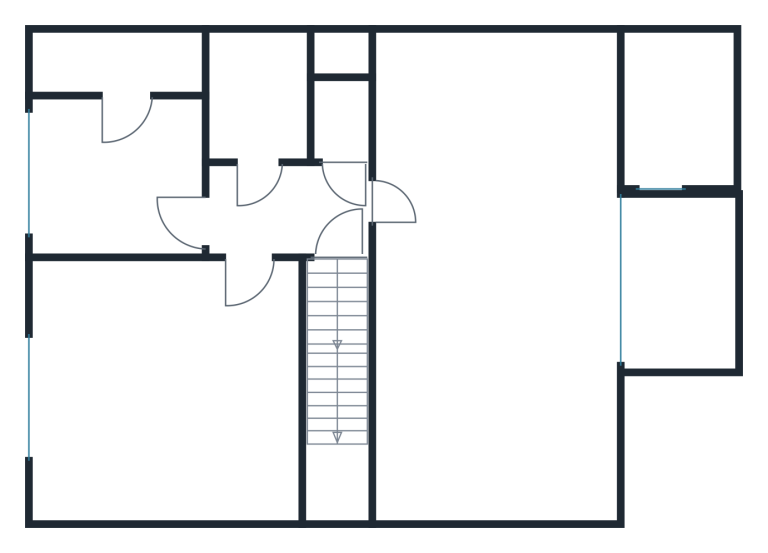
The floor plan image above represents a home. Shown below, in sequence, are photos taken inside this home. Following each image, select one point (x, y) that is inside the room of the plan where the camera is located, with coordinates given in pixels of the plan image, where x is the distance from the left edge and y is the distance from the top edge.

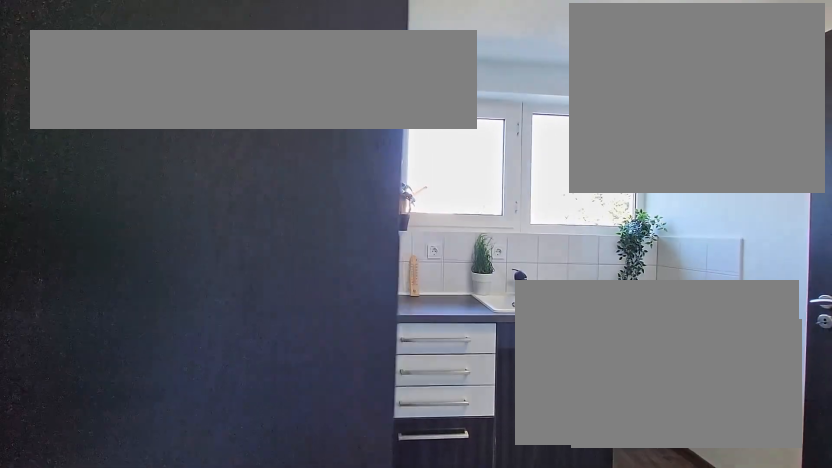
(109, 181)
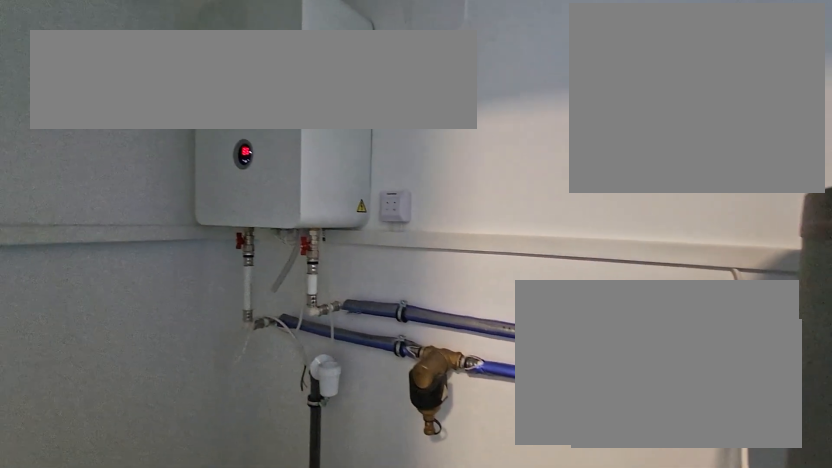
(109, 184)
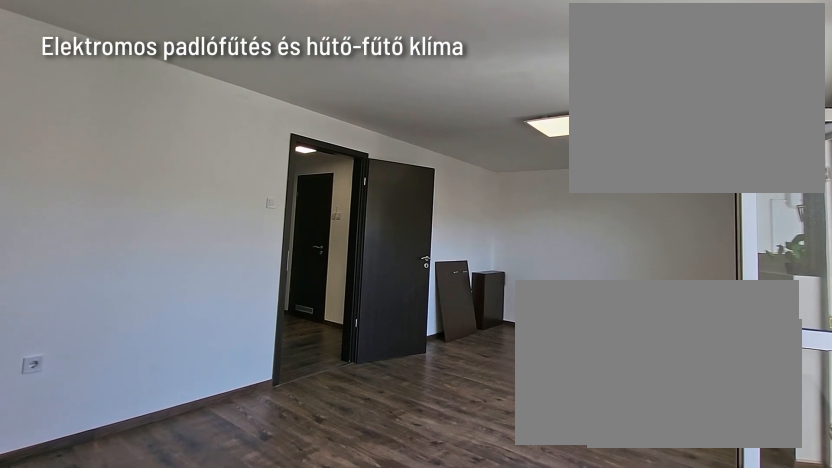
(509, 288)
